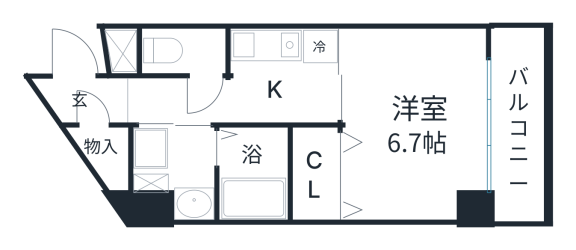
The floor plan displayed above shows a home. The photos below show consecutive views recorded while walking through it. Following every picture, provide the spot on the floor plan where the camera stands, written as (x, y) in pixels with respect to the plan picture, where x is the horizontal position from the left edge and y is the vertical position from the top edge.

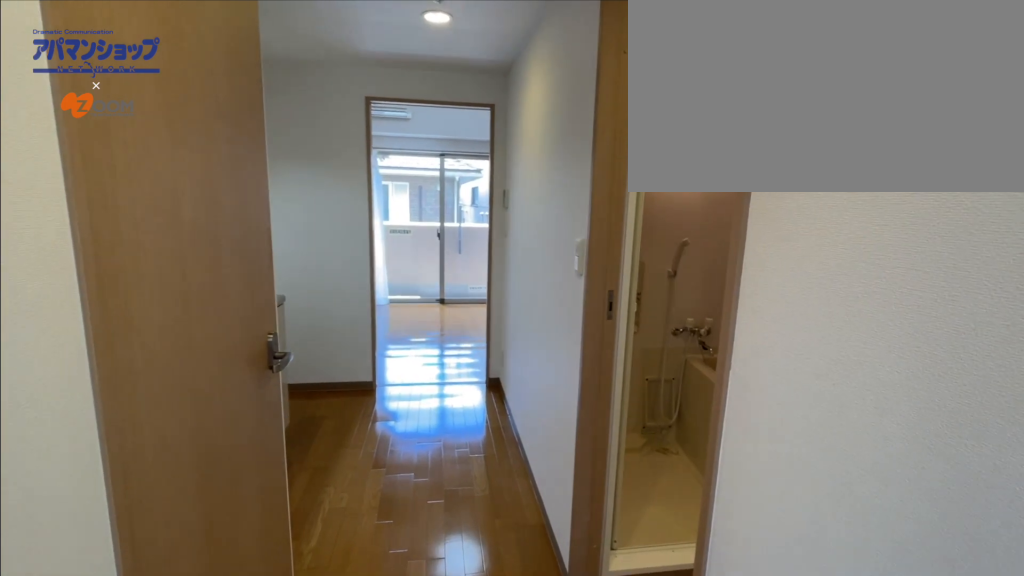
(90, 79)
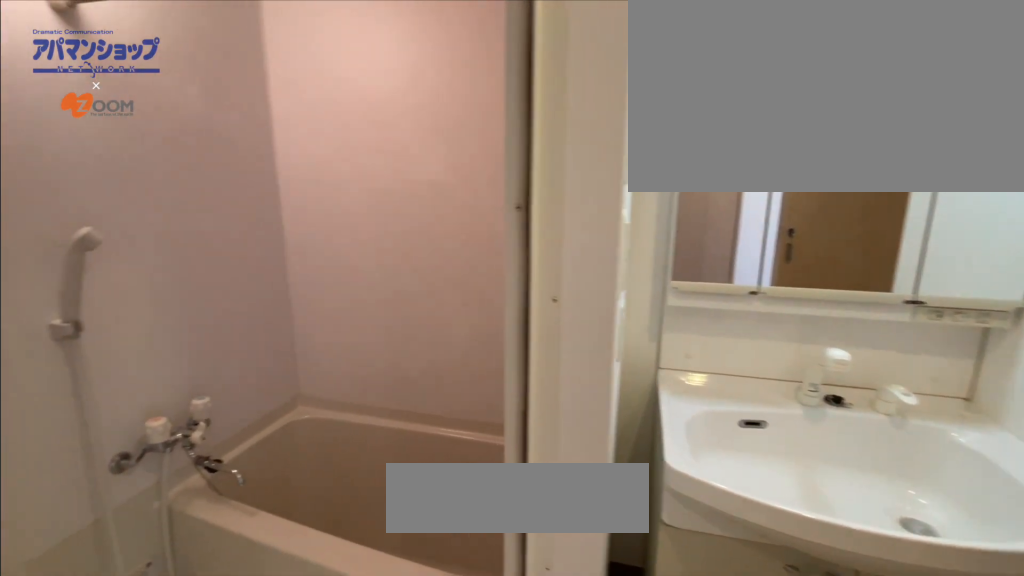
(199, 122)
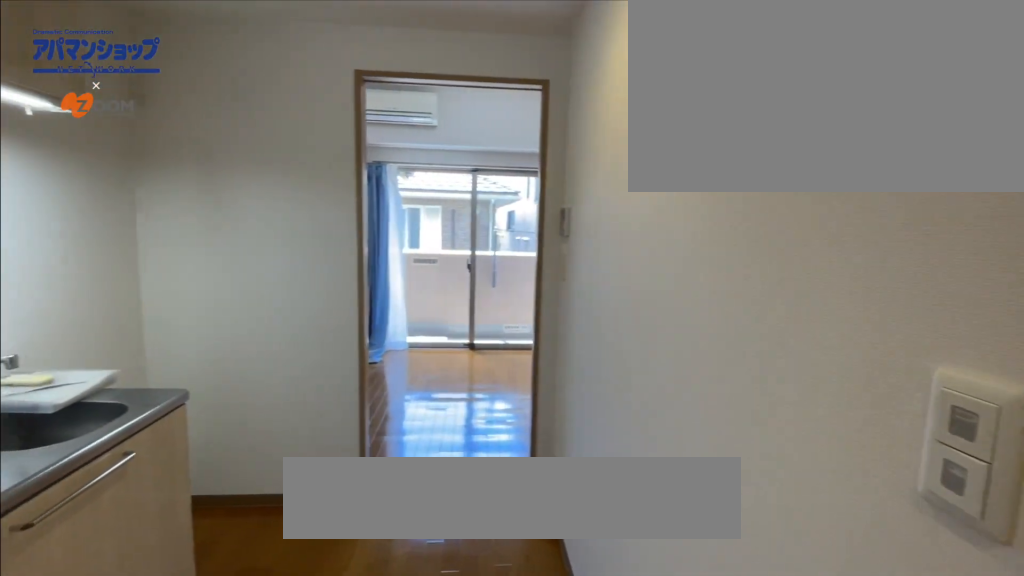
(198, 122)
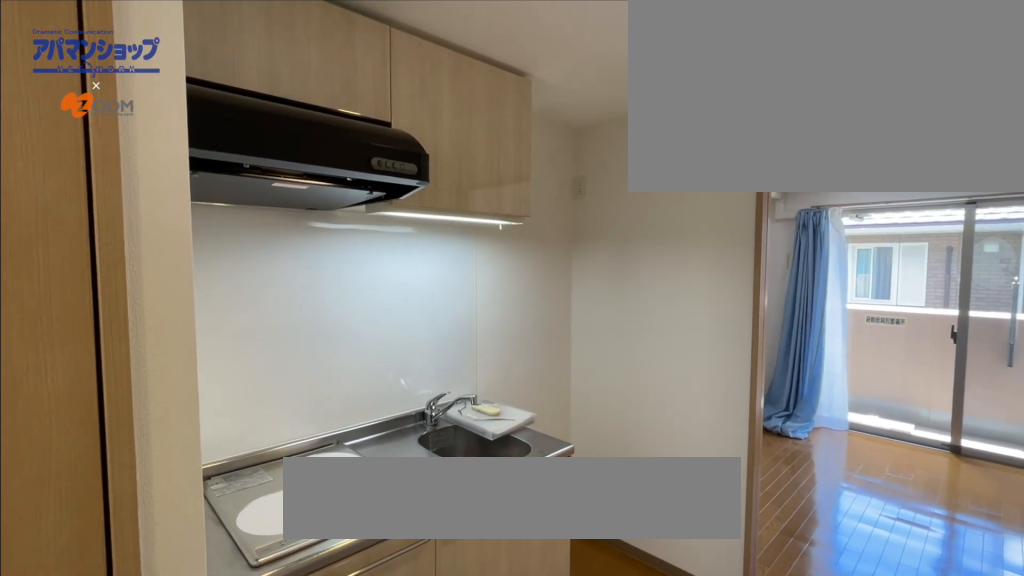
(231, 98)
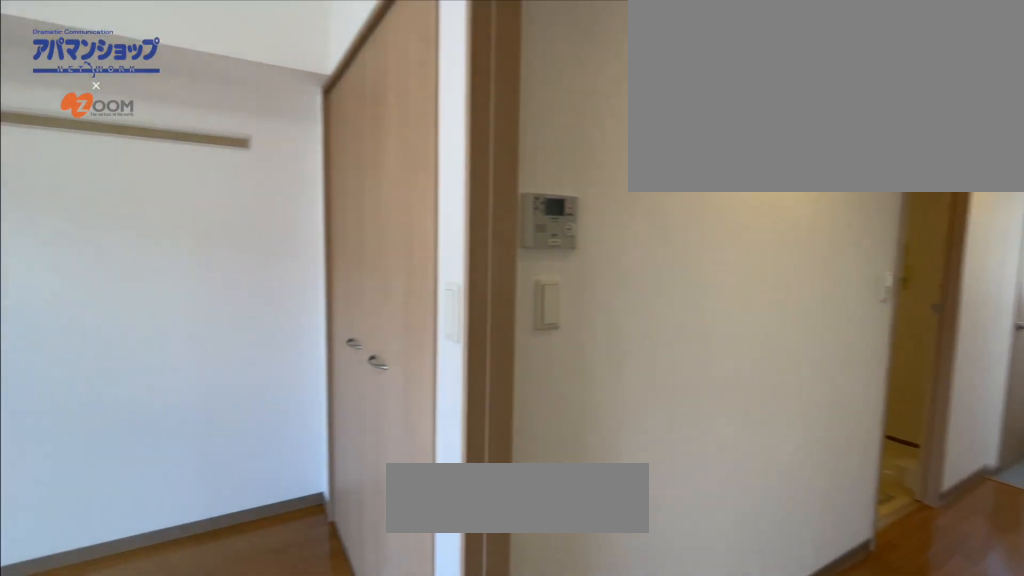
(359, 104)
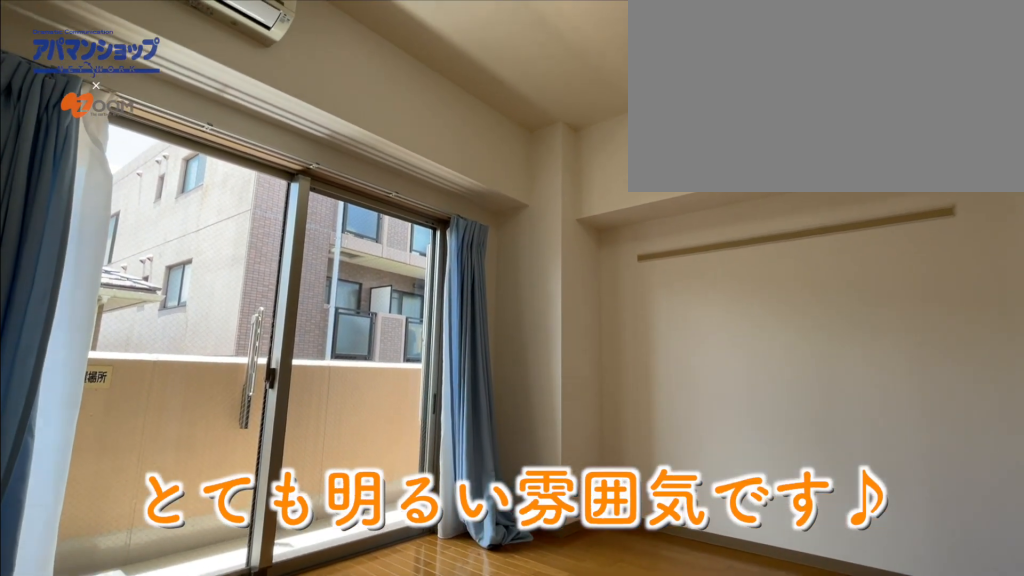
(358, 43)
